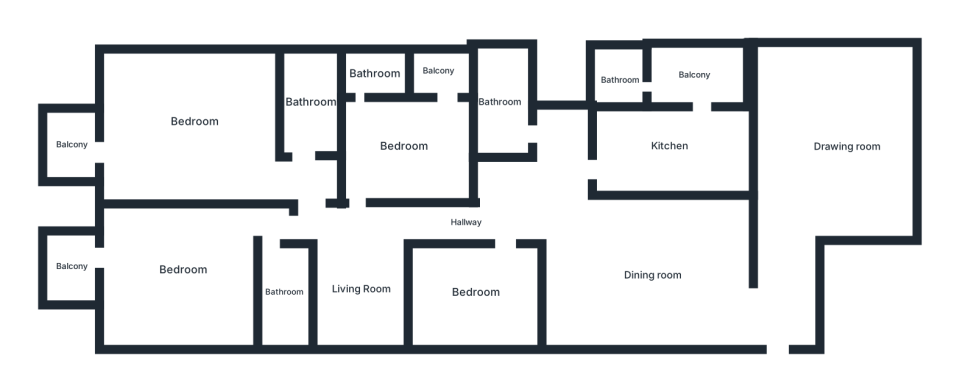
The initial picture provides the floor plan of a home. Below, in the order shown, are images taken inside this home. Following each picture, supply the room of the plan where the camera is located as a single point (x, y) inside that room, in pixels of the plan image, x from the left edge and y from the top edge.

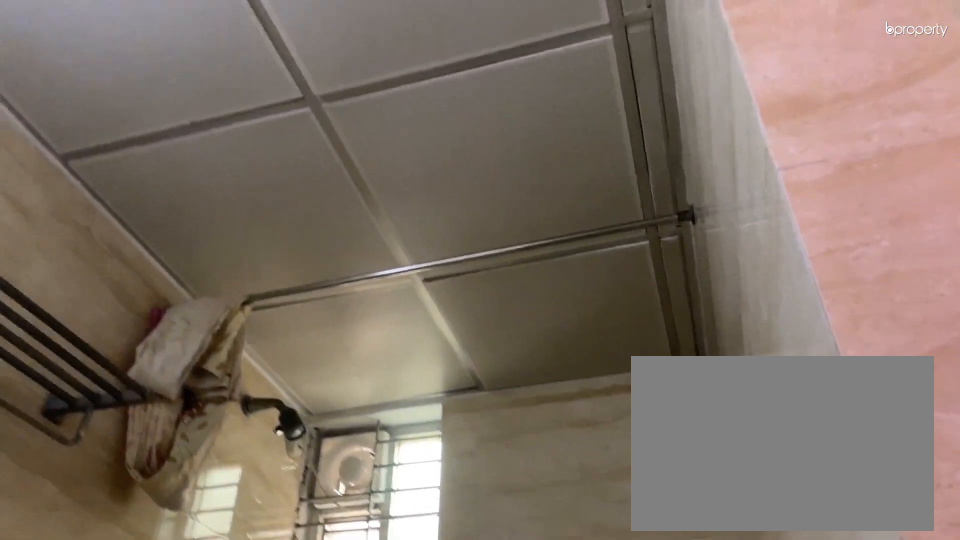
(501, 102)
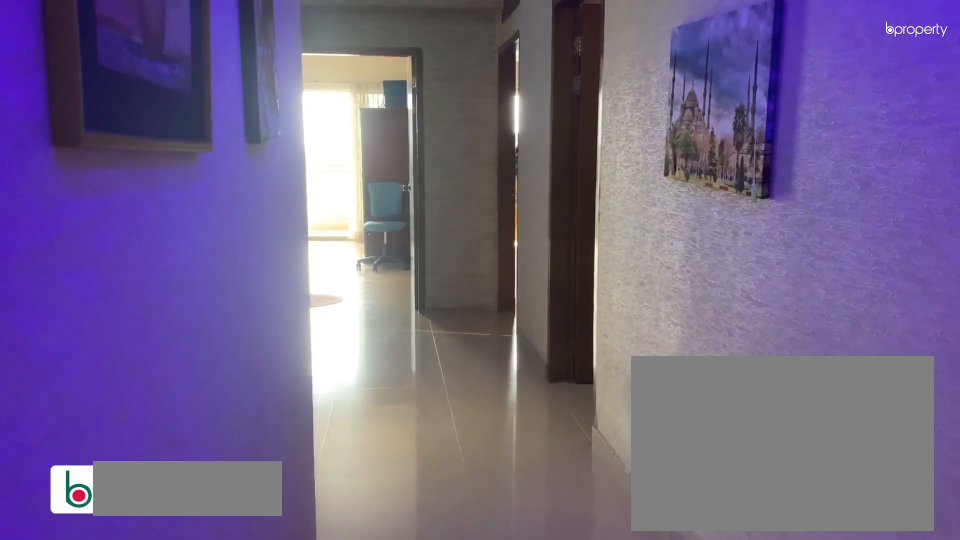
(467, 223)
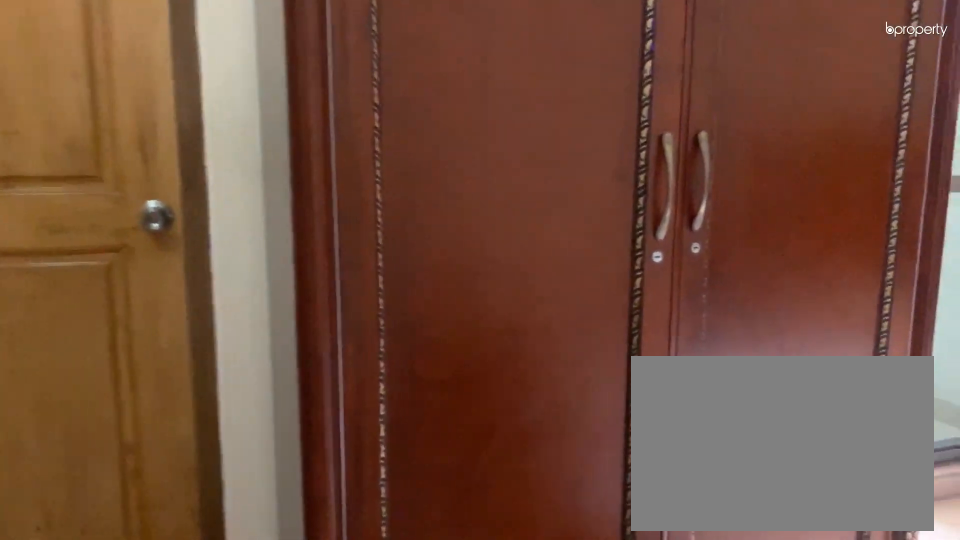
(405, 146)
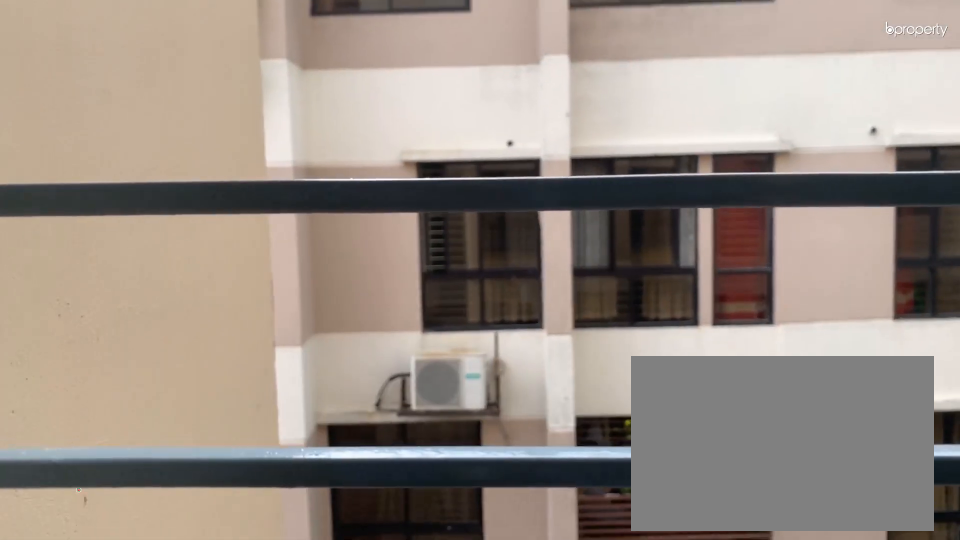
(437, 72)
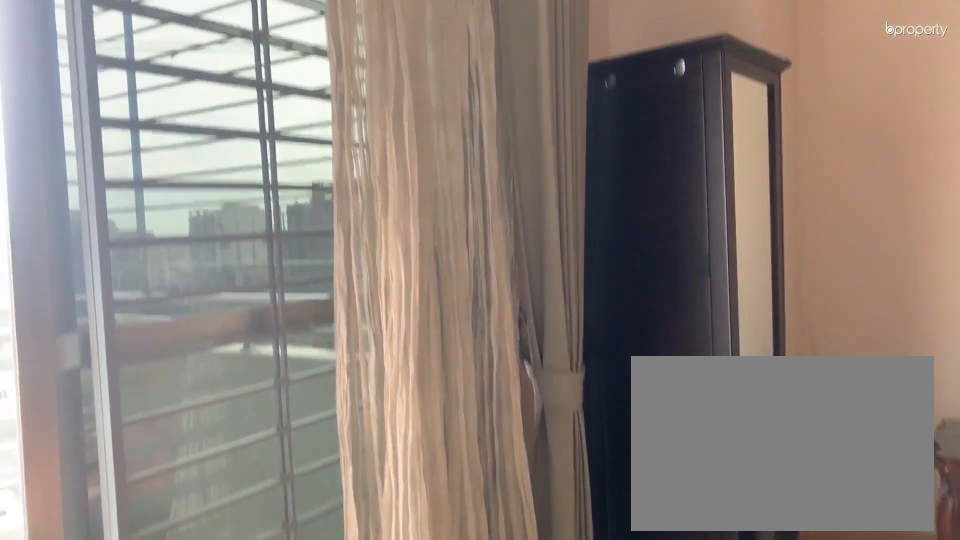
(193, 120)
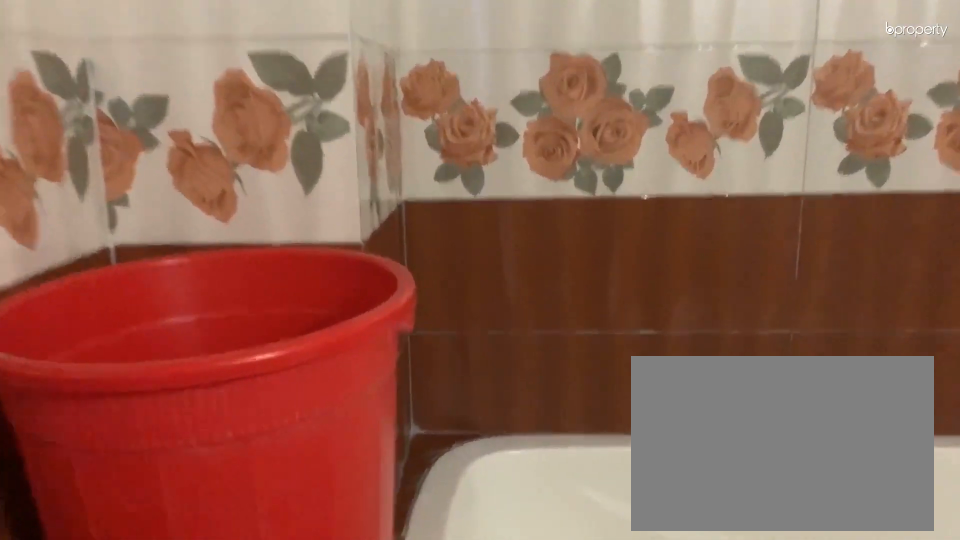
(310, 102)
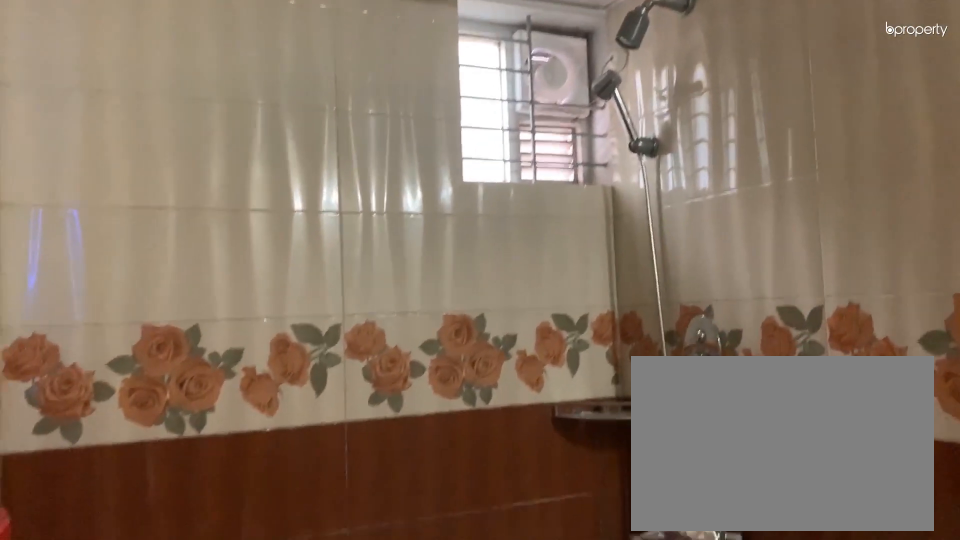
(310, 102)
